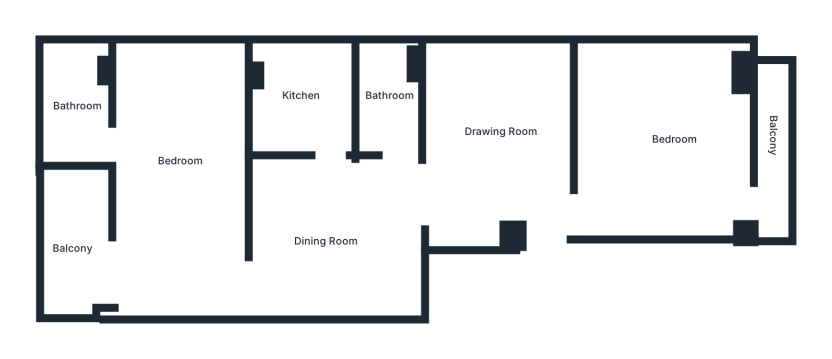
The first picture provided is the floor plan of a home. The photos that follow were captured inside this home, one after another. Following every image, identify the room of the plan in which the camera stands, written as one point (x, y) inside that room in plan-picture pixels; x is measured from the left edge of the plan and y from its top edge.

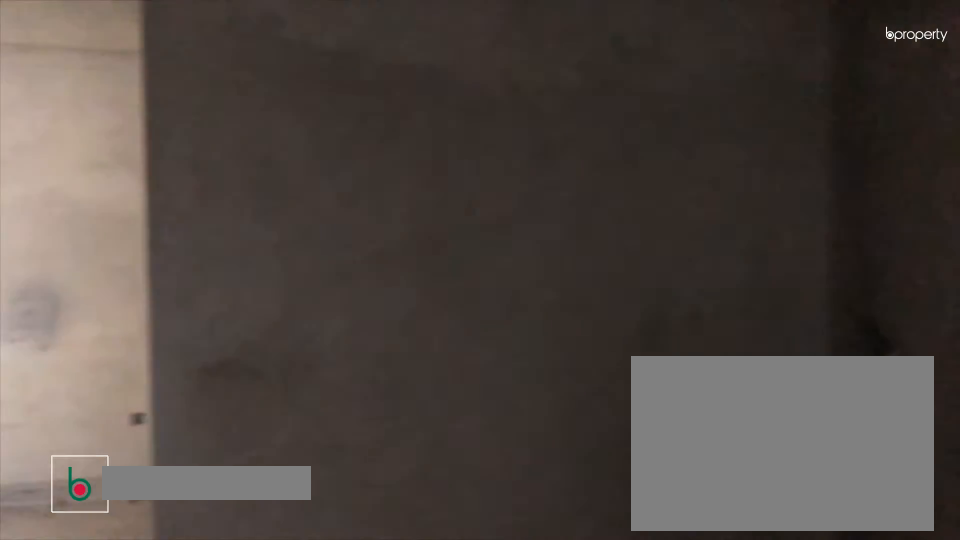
(491, 144)
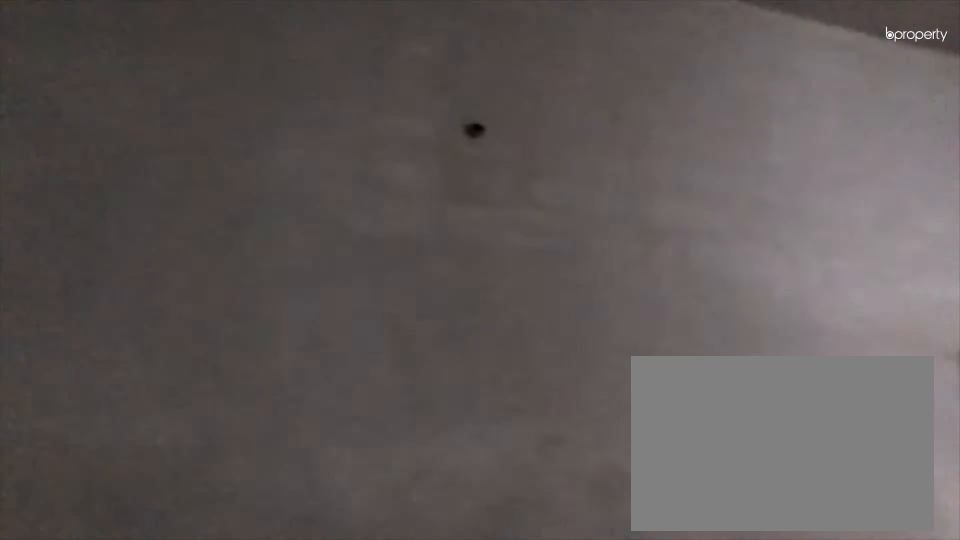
(491, 144)
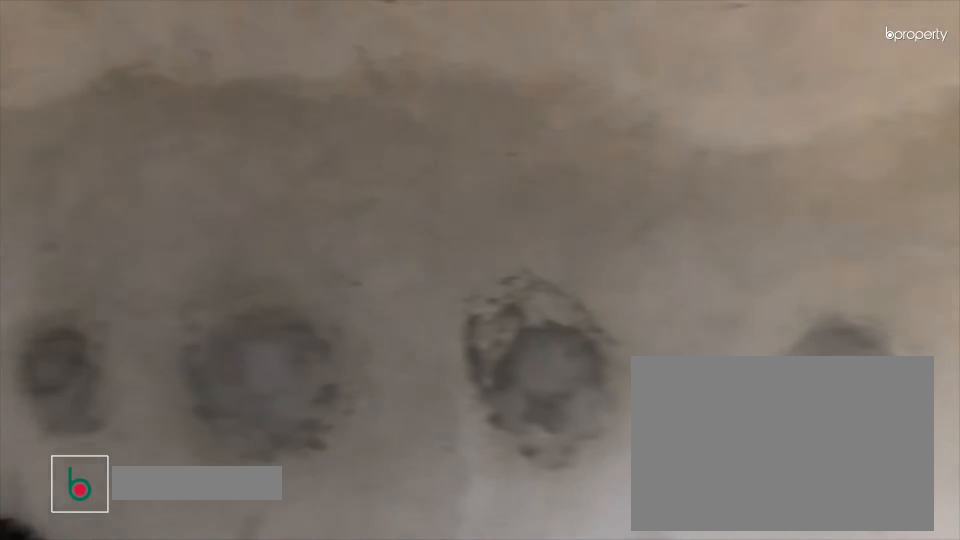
(331, 242)
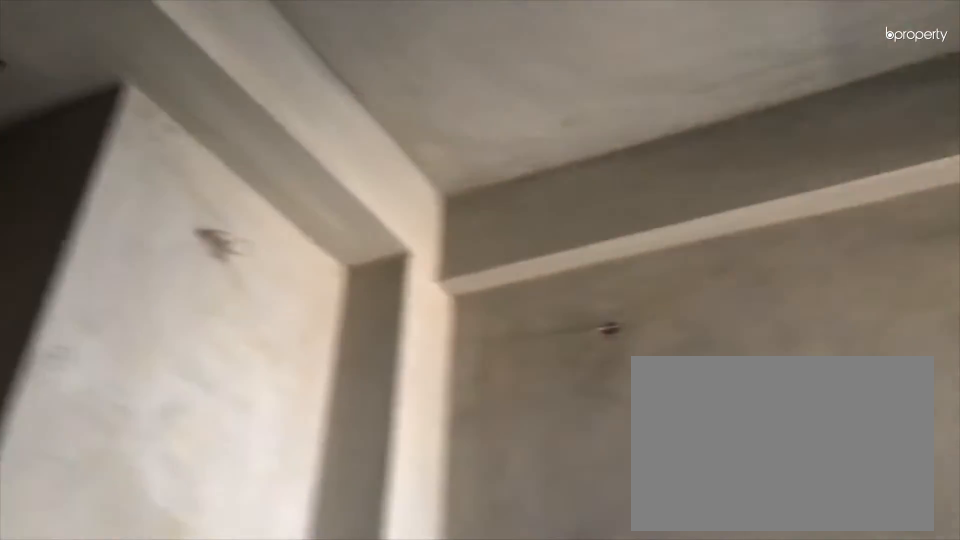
(330, 242)
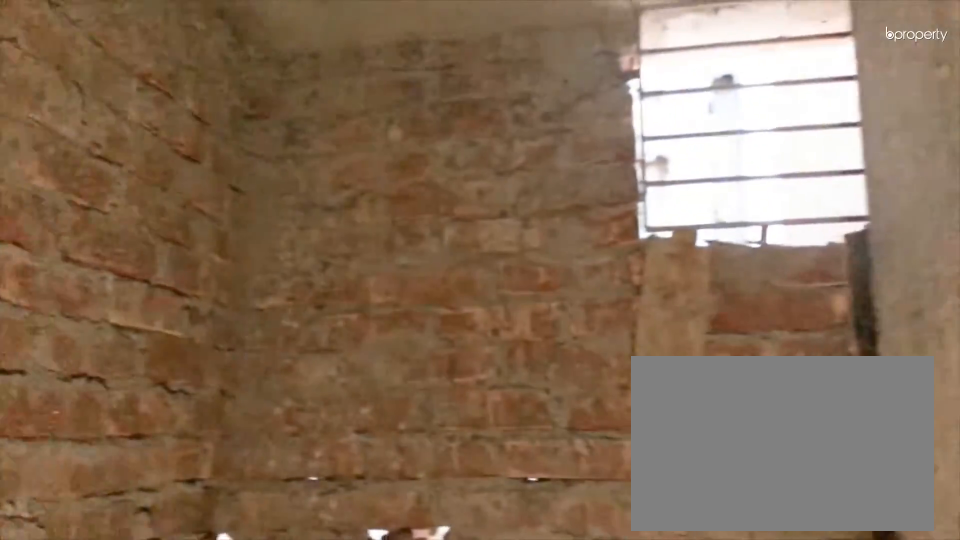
(388, 101)
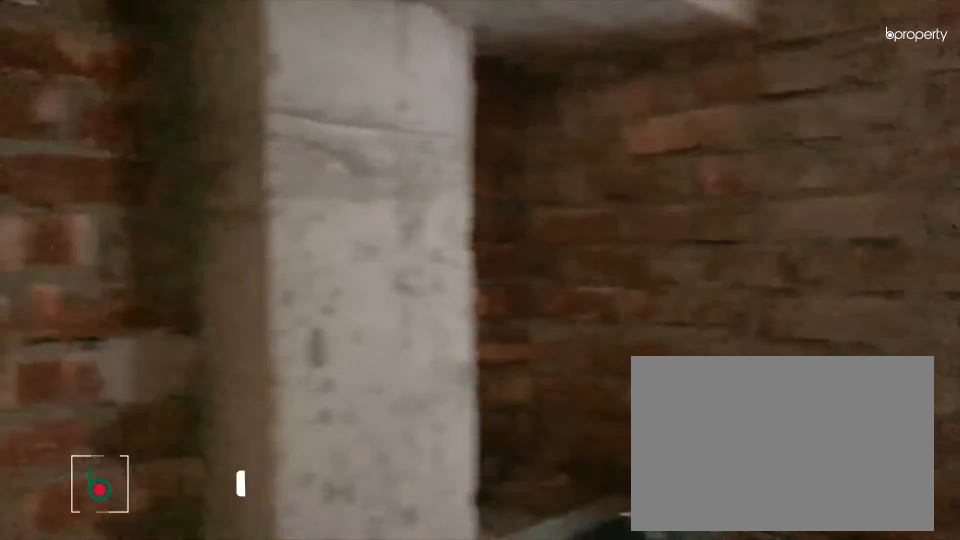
(302, 97)
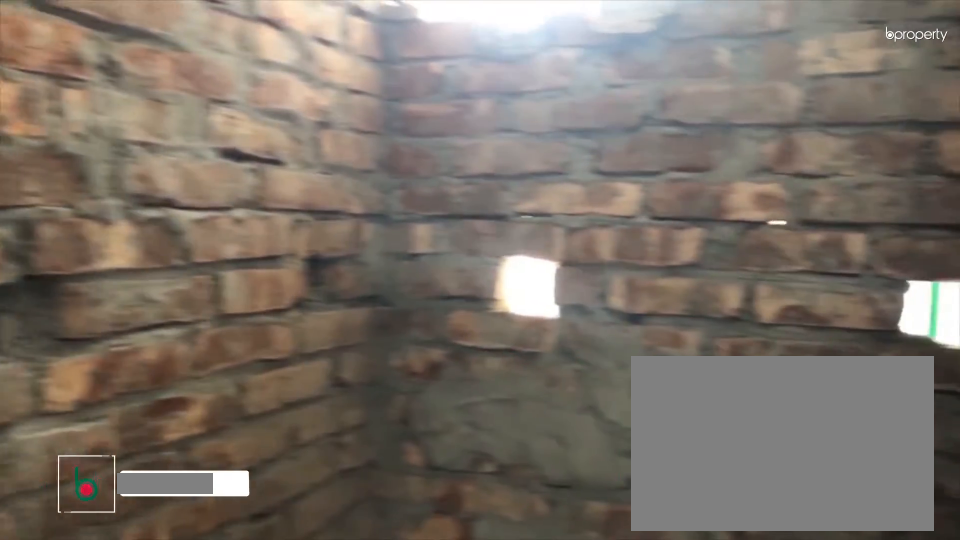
(77, 104)
